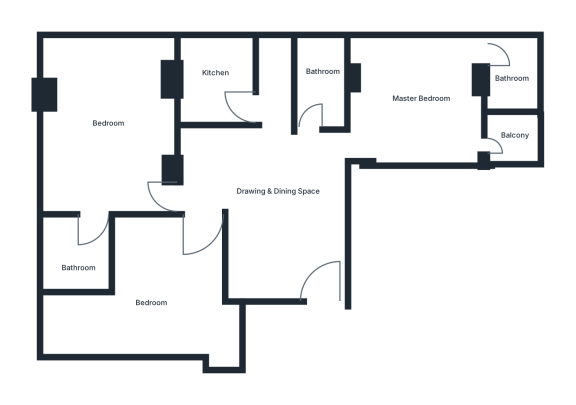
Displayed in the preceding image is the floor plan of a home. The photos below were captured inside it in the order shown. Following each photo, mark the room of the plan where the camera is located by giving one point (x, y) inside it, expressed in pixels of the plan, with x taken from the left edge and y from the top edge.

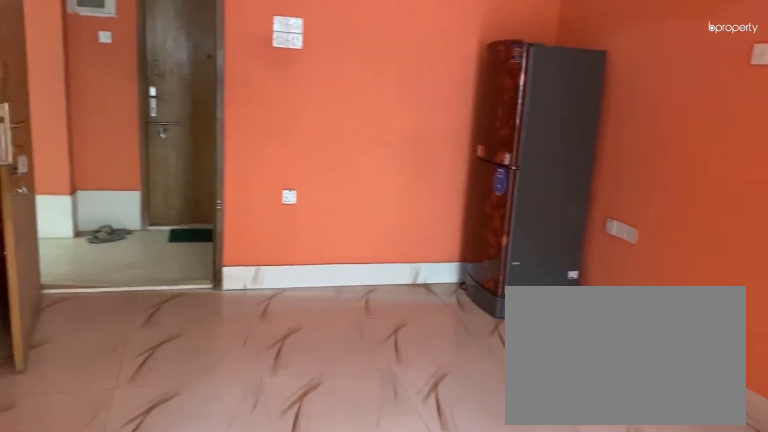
(283, 204)
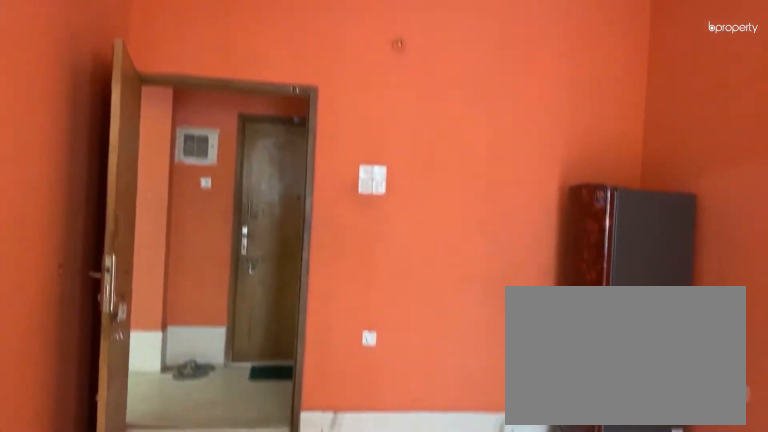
(283, 204)
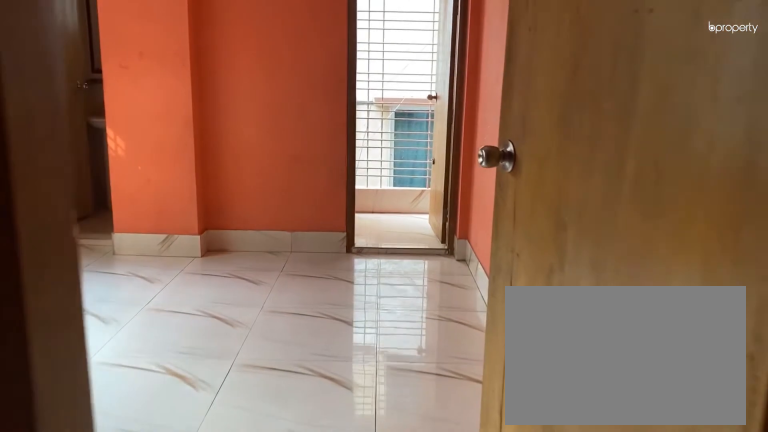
(372, 131)
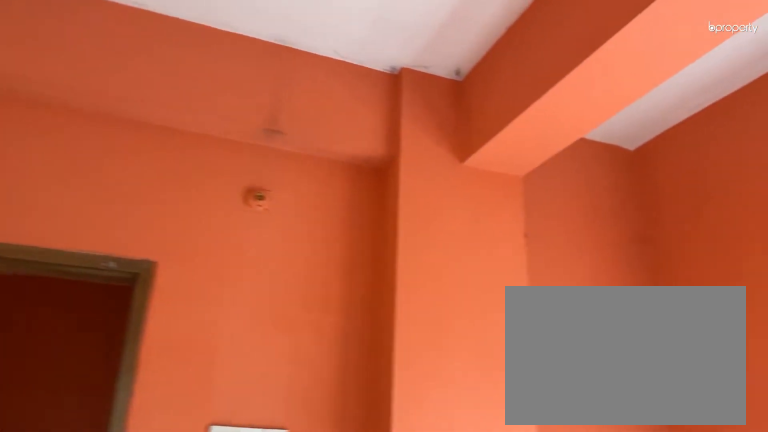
(432, 108)
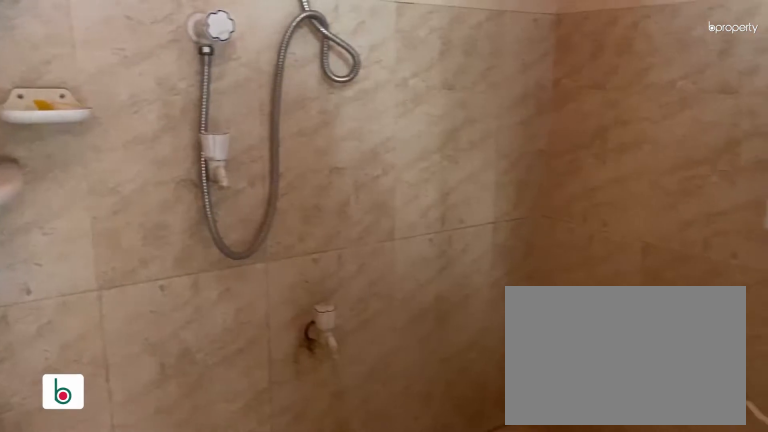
(508, 84)
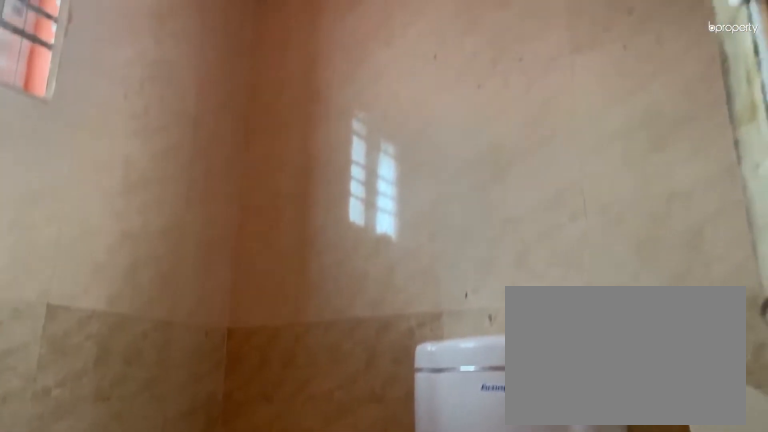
(508, 84)
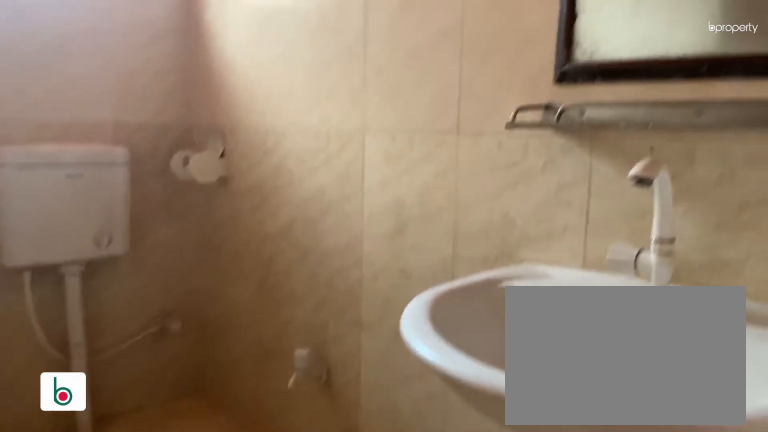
(319, 79)
